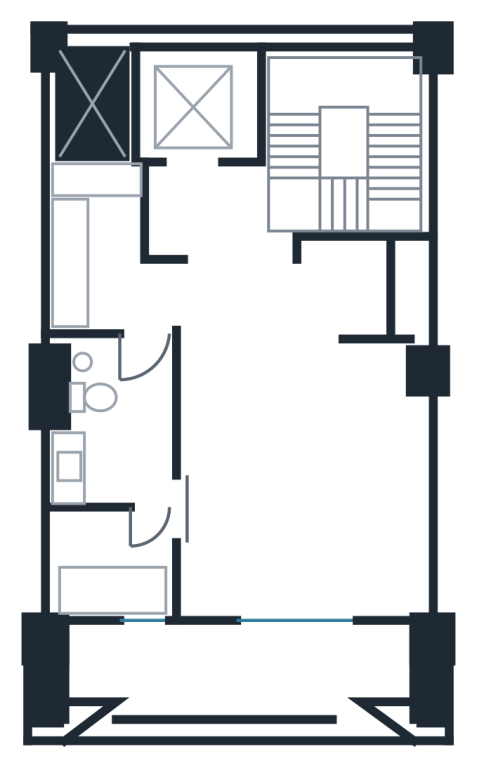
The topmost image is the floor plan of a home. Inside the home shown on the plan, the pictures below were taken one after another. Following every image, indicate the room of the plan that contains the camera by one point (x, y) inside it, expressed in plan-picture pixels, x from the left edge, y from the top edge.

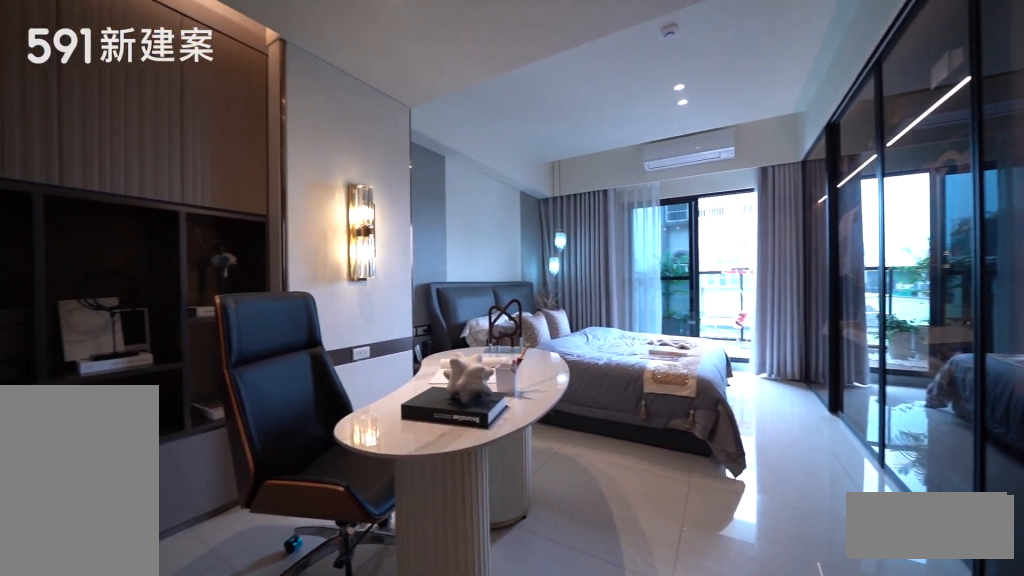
(308, 435)
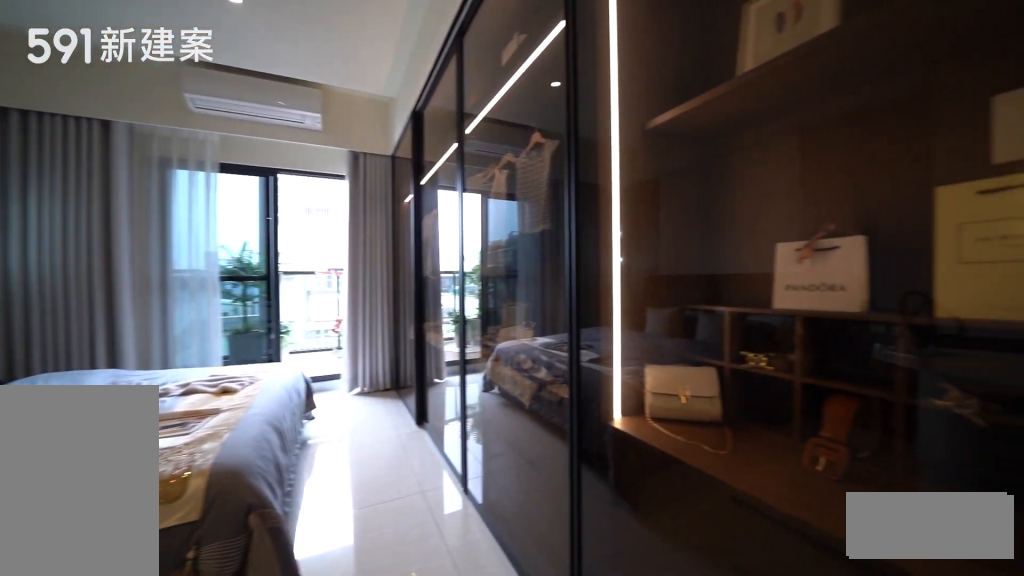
(308, 435)
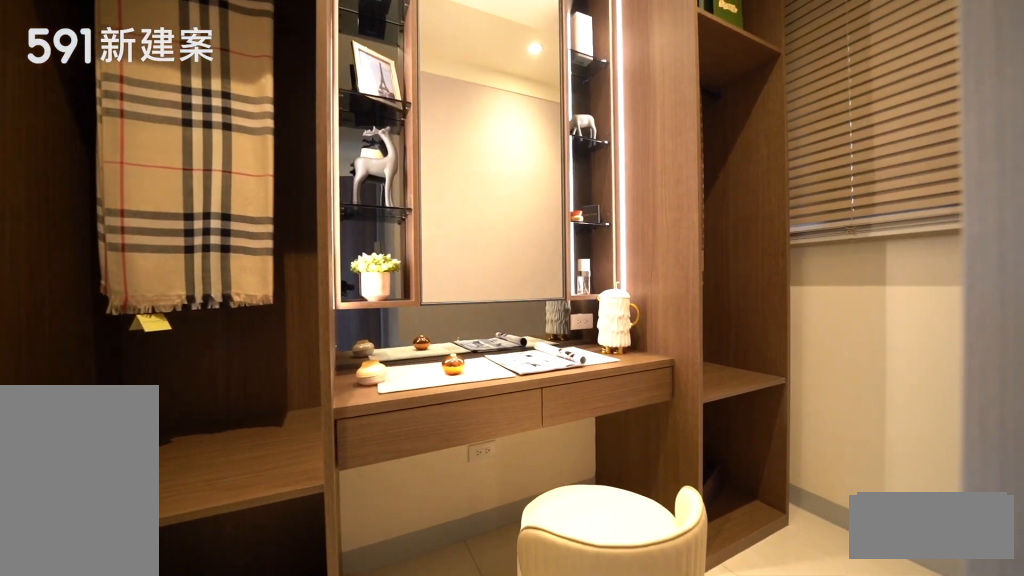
(101, 248)
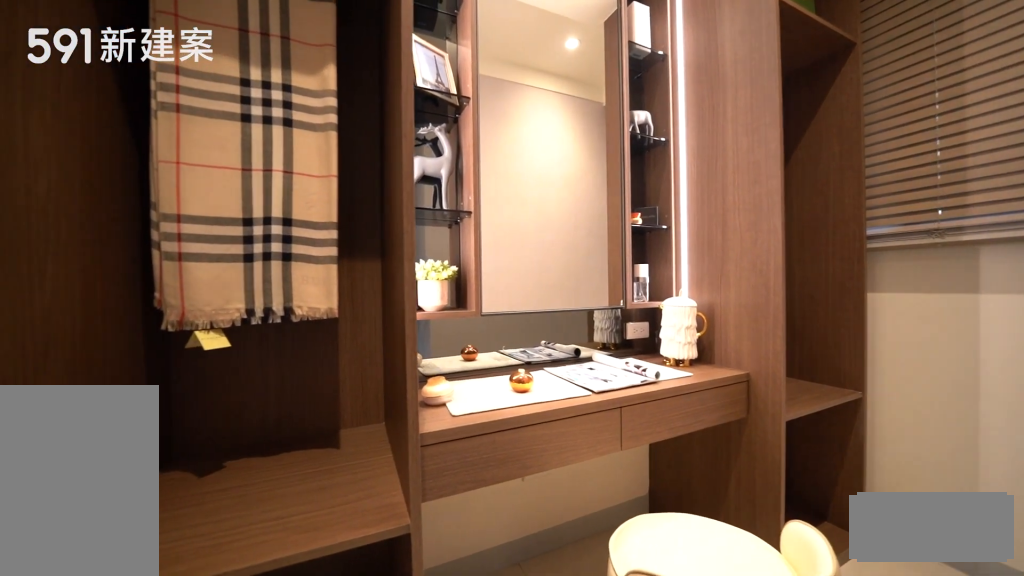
(101, 248)
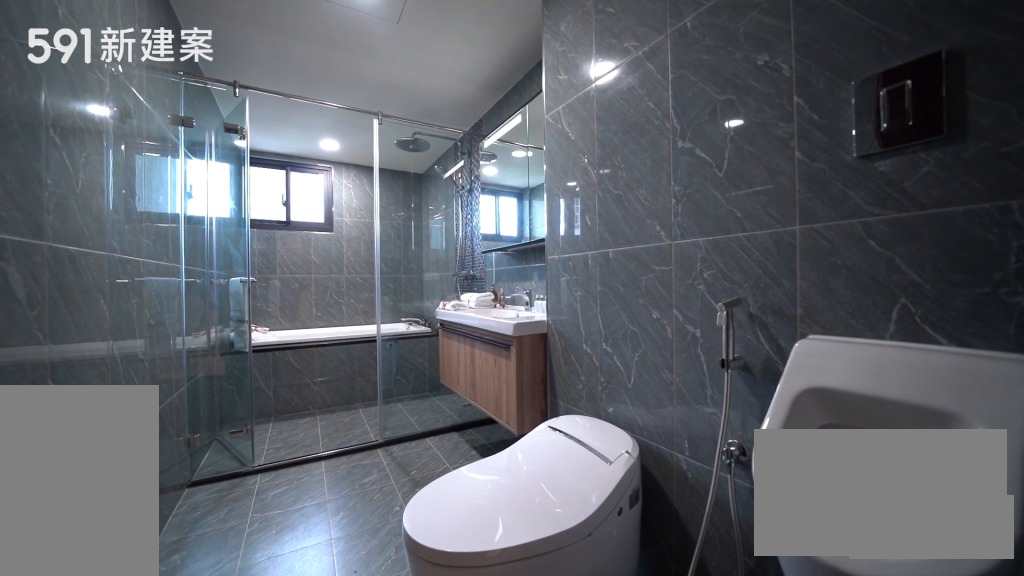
(106, 481)
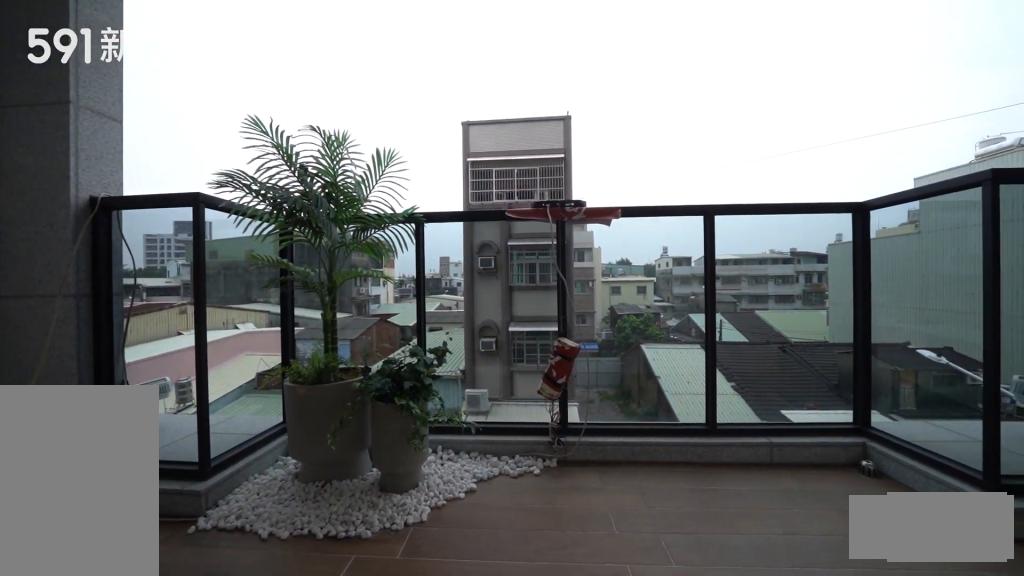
(238, 672)
